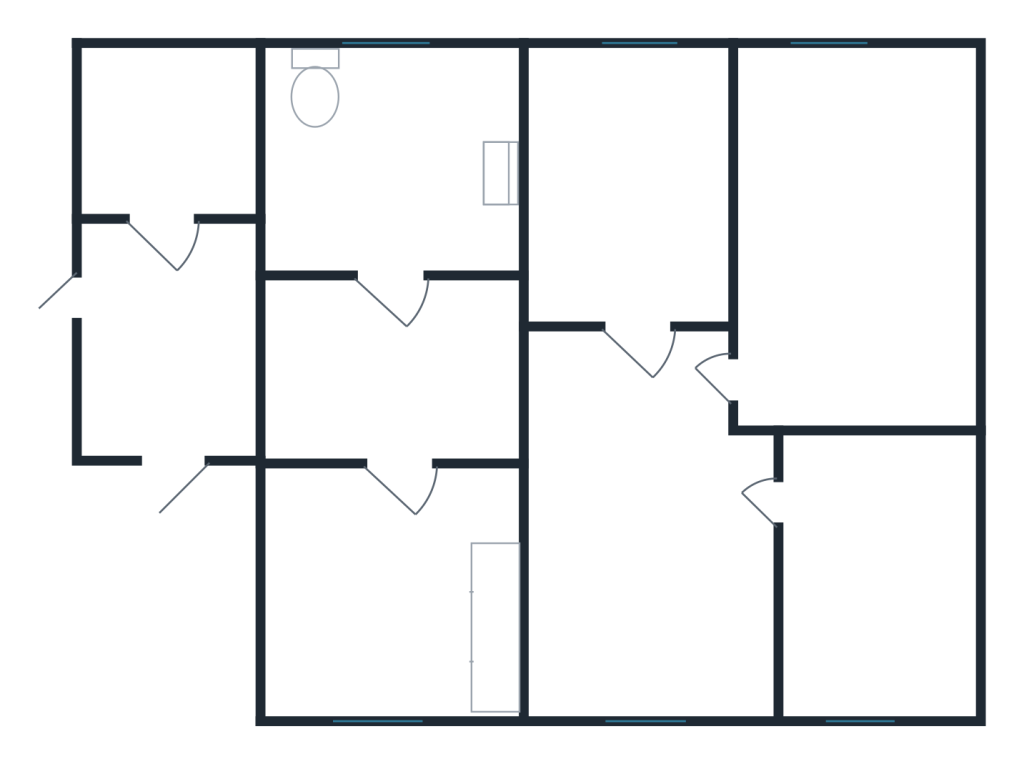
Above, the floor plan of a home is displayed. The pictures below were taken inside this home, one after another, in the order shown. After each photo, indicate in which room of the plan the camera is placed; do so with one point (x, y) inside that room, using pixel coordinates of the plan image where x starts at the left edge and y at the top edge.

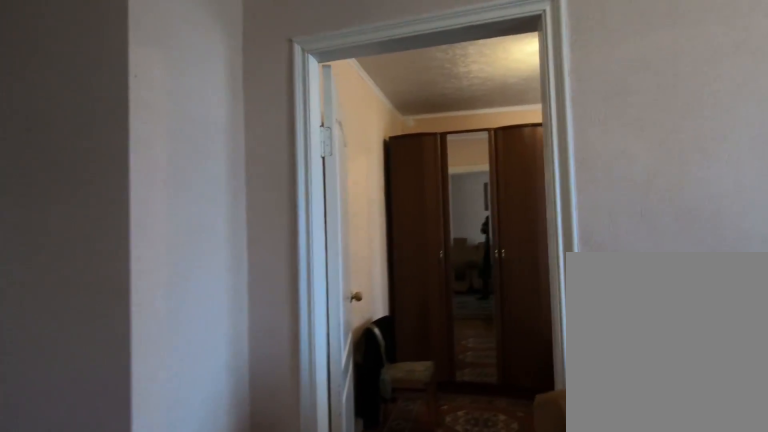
(643, 688)
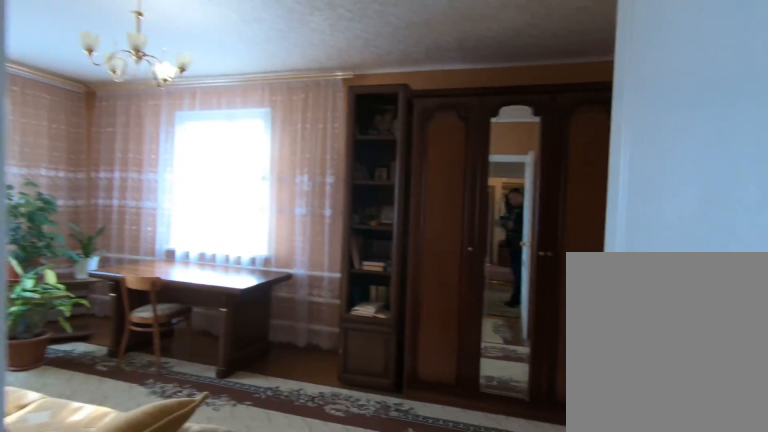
(793, 397)
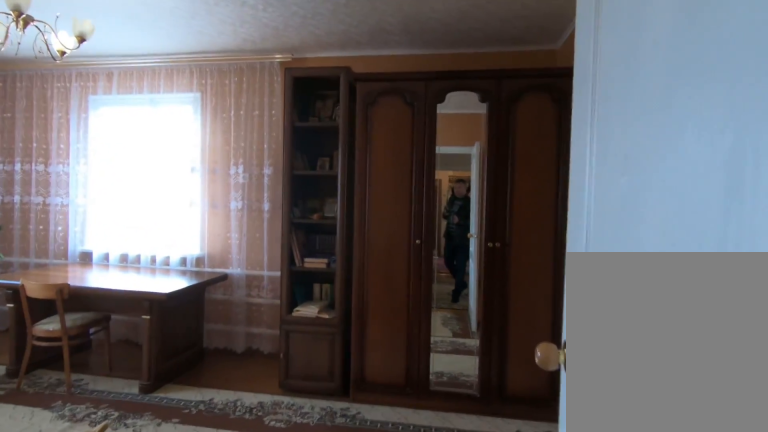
(793, 397)
